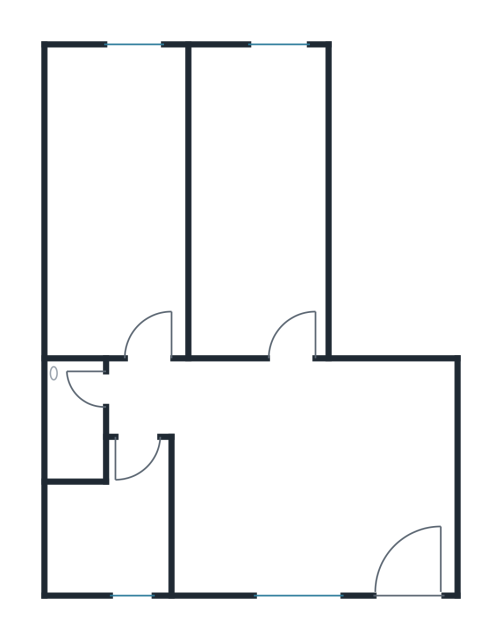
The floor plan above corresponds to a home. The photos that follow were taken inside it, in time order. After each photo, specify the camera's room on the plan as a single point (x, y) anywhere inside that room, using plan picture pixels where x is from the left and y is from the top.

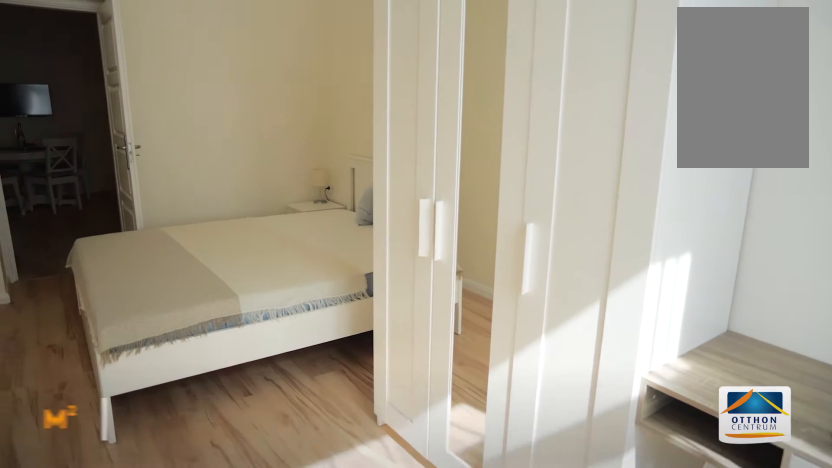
(263, 209)
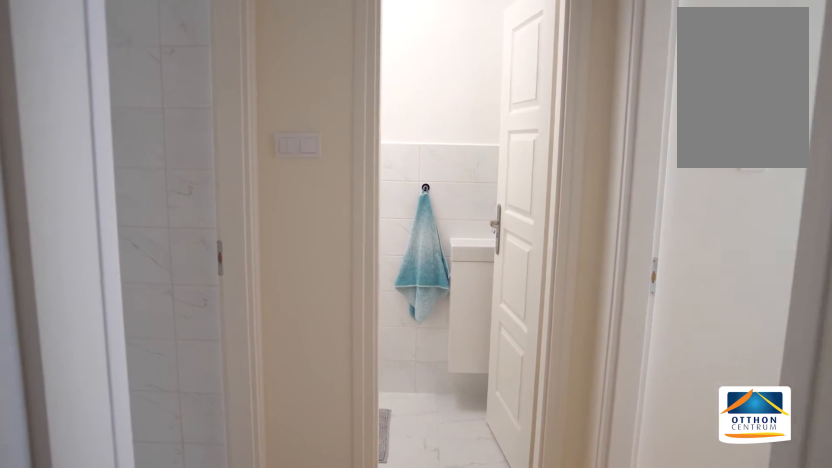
(175, 405)
